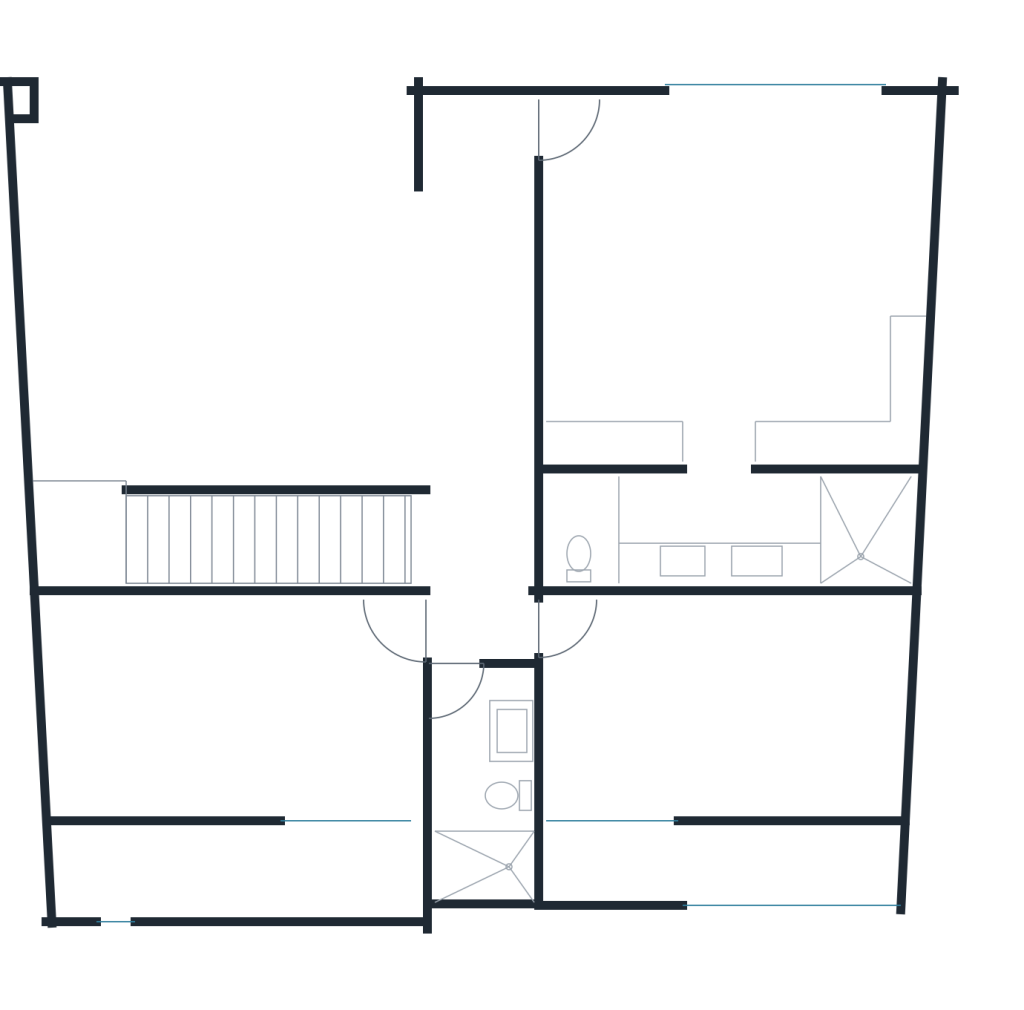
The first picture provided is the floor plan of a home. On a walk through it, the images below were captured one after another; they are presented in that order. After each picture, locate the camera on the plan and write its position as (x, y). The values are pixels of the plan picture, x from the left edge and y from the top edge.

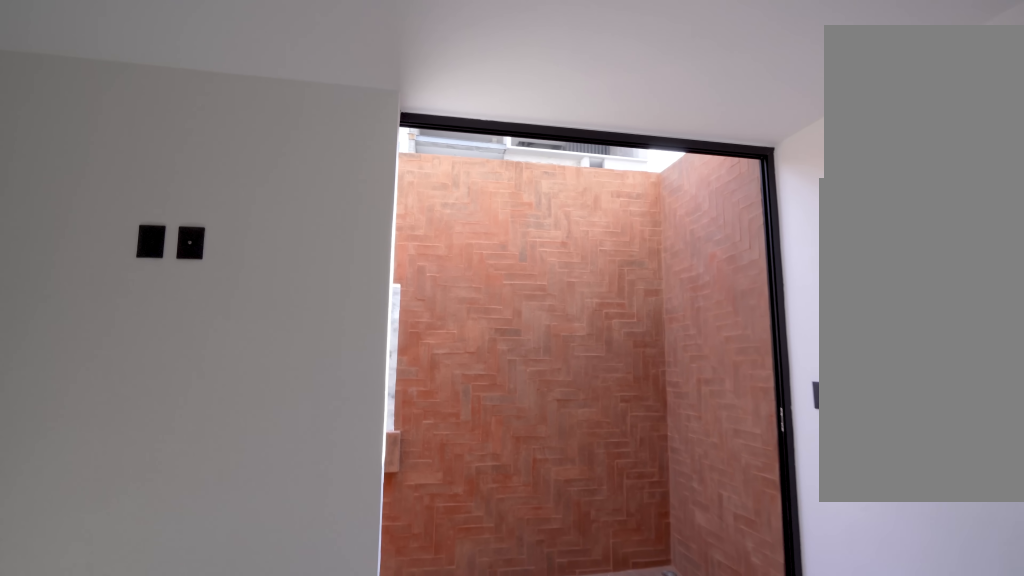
(587, 746)
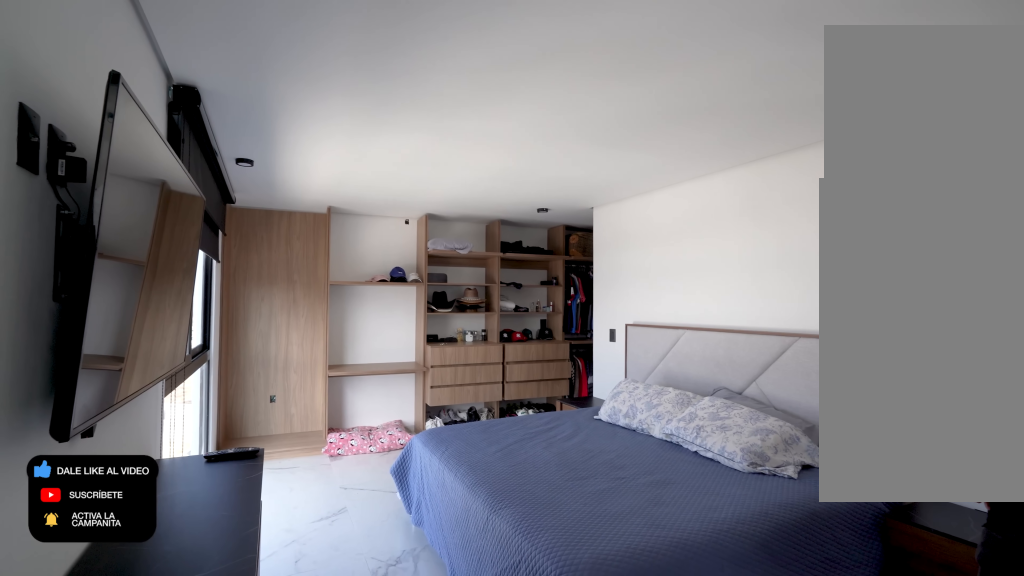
(532, 128)
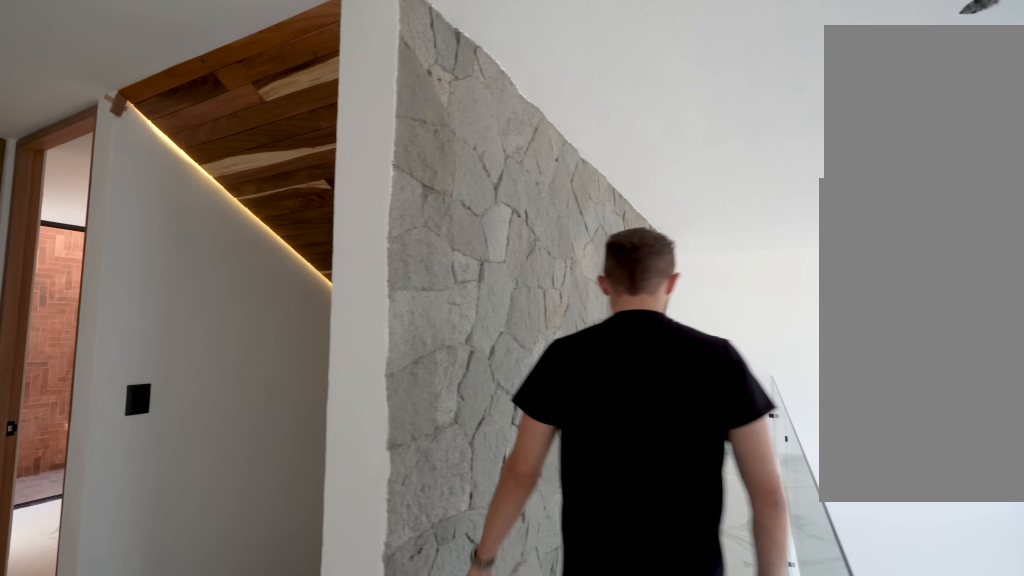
(465, 357)
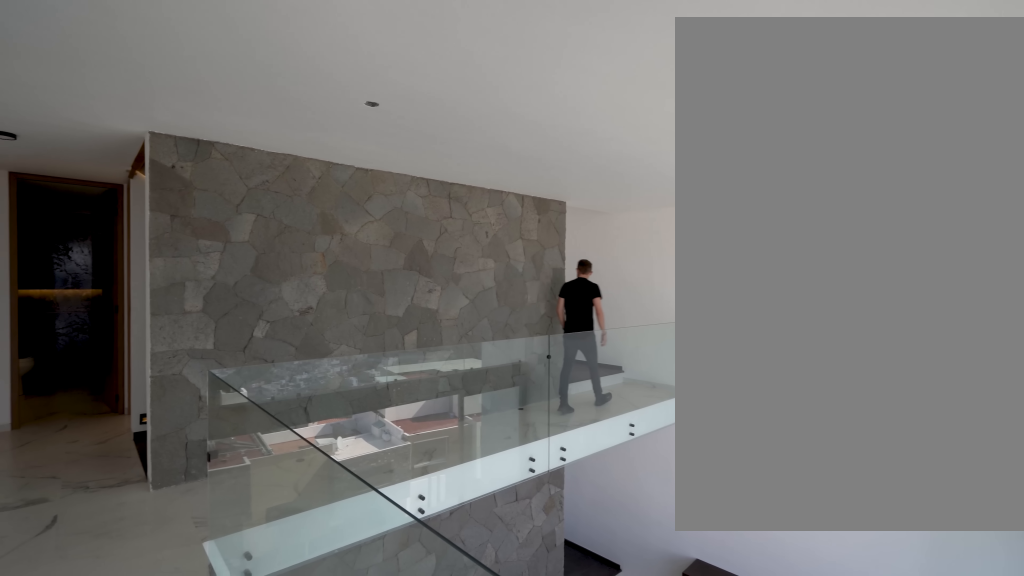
(456, 276)
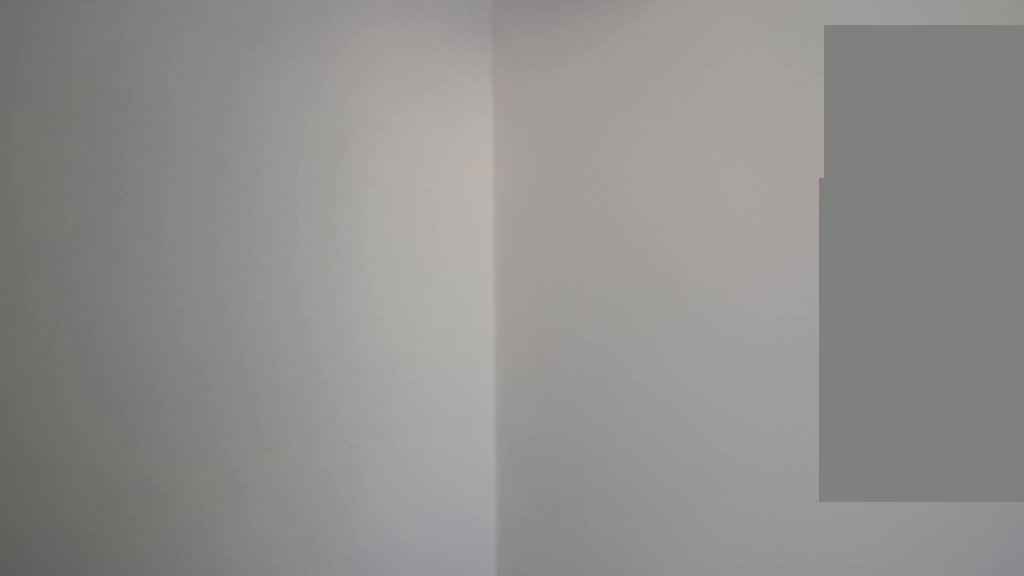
(63, 471)
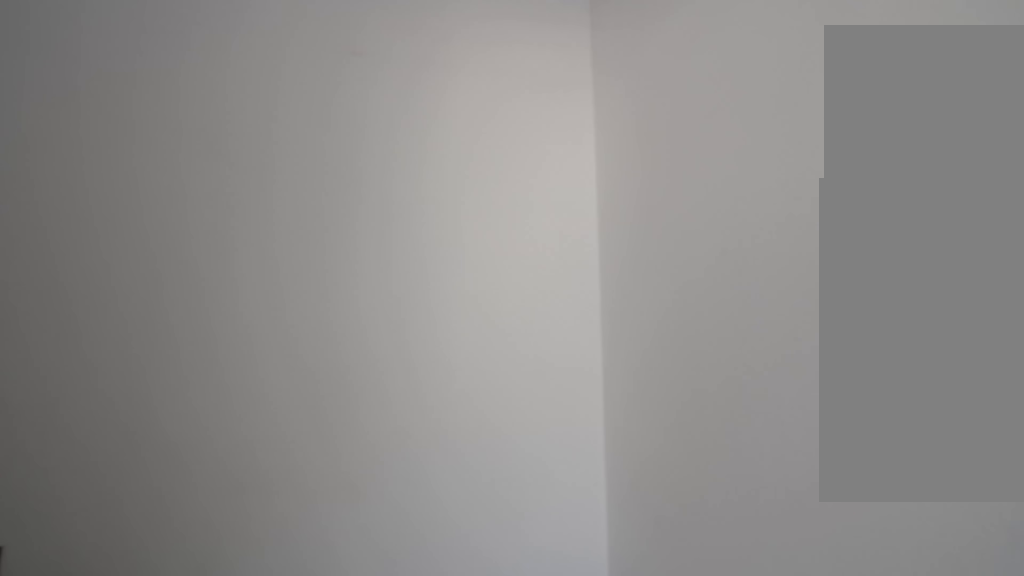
(56, 481)
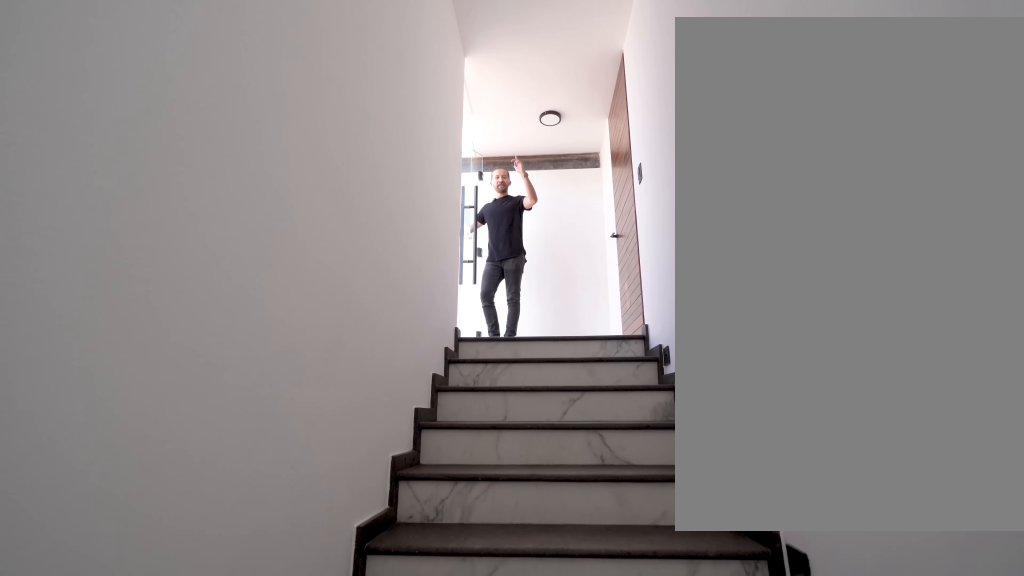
(136, 539)
